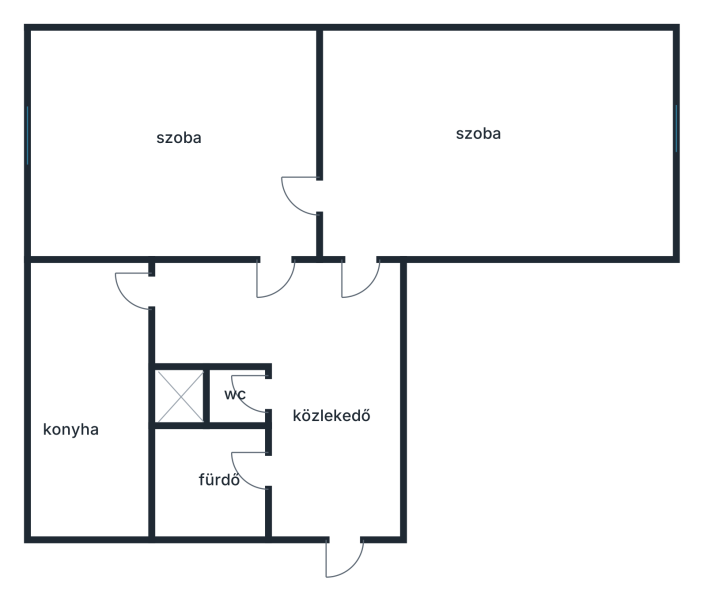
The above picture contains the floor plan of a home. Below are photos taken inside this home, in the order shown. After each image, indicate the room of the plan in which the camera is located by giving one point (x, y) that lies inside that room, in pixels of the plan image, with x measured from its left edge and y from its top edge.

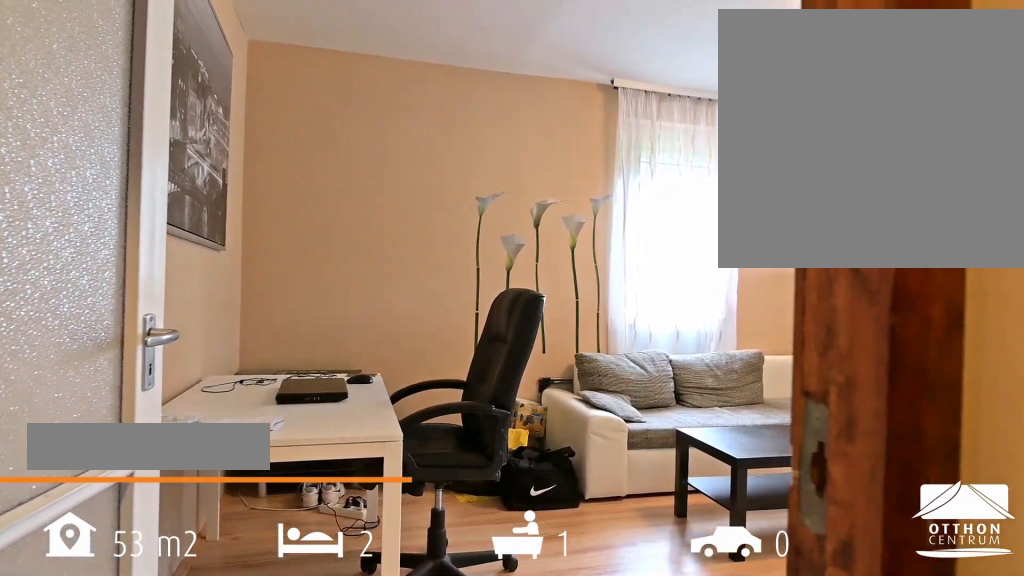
(494, 143)
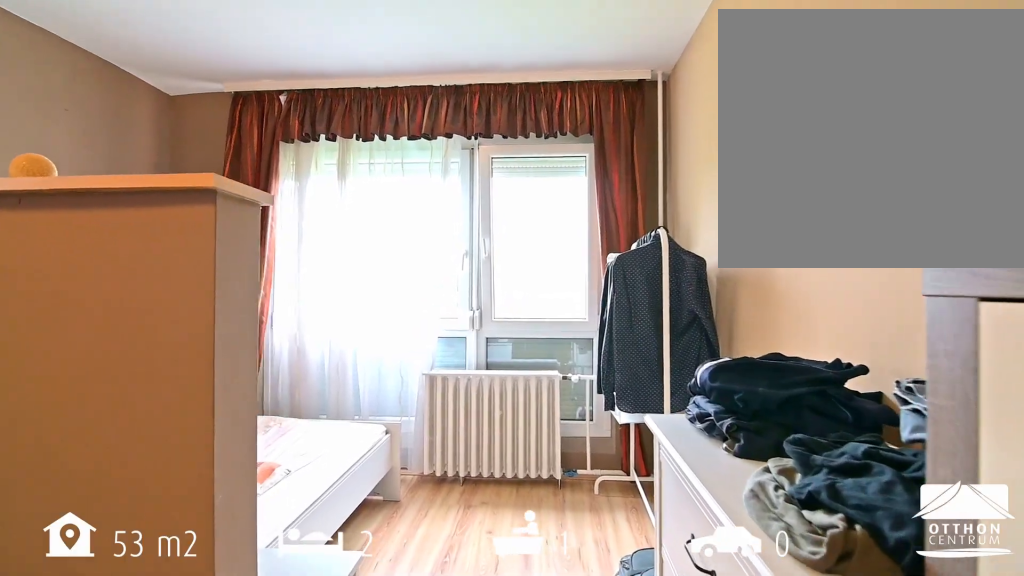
(494, 143)
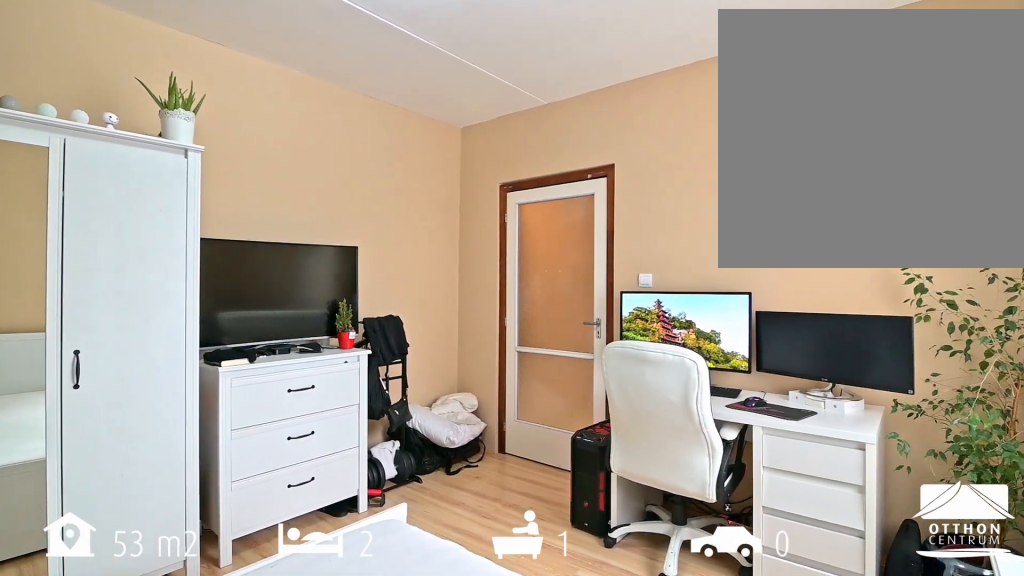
(170, 143)
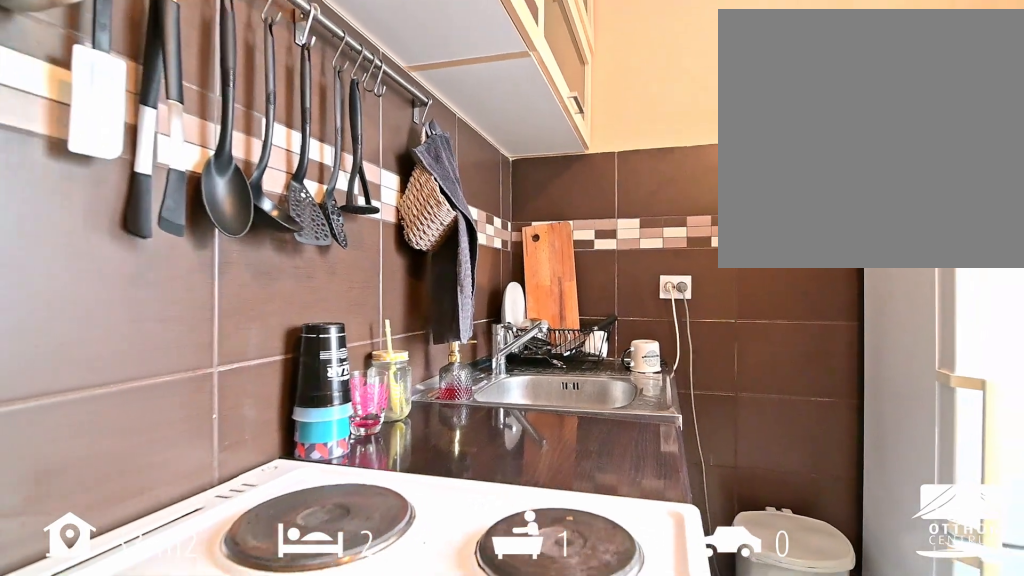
(89, 395)
